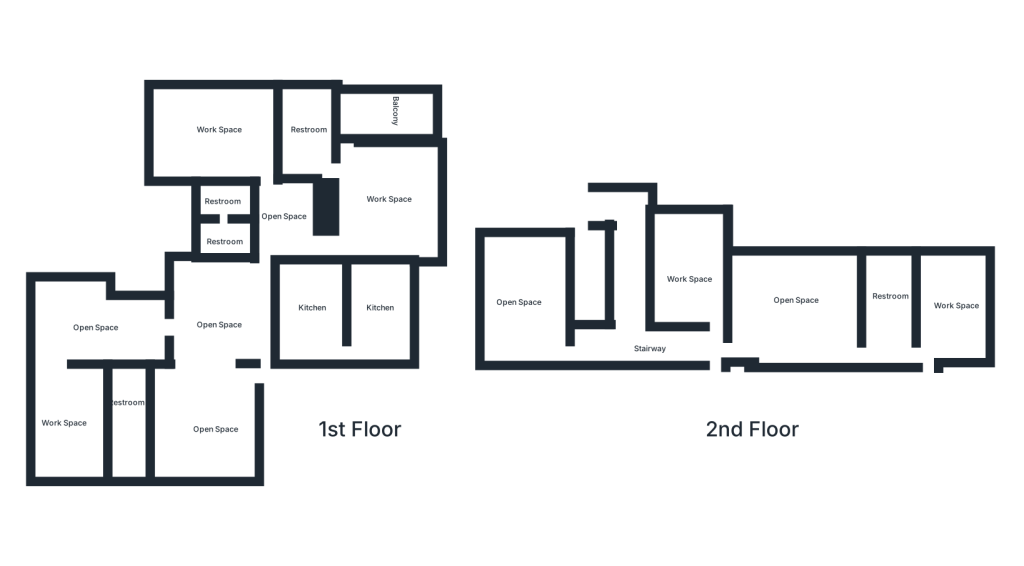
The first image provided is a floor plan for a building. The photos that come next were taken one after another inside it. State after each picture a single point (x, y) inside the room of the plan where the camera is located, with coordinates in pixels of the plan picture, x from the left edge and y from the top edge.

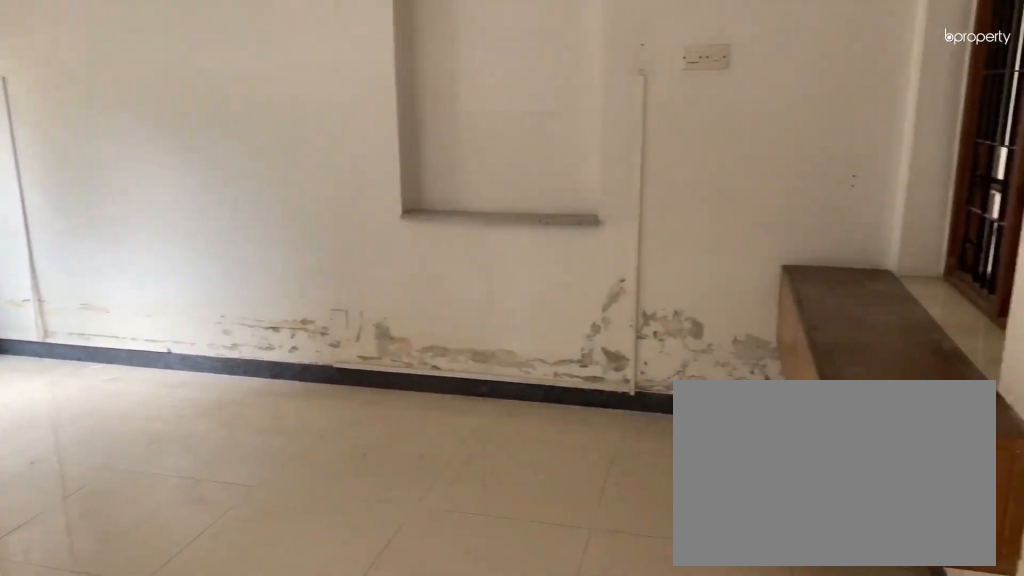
(202, 428)
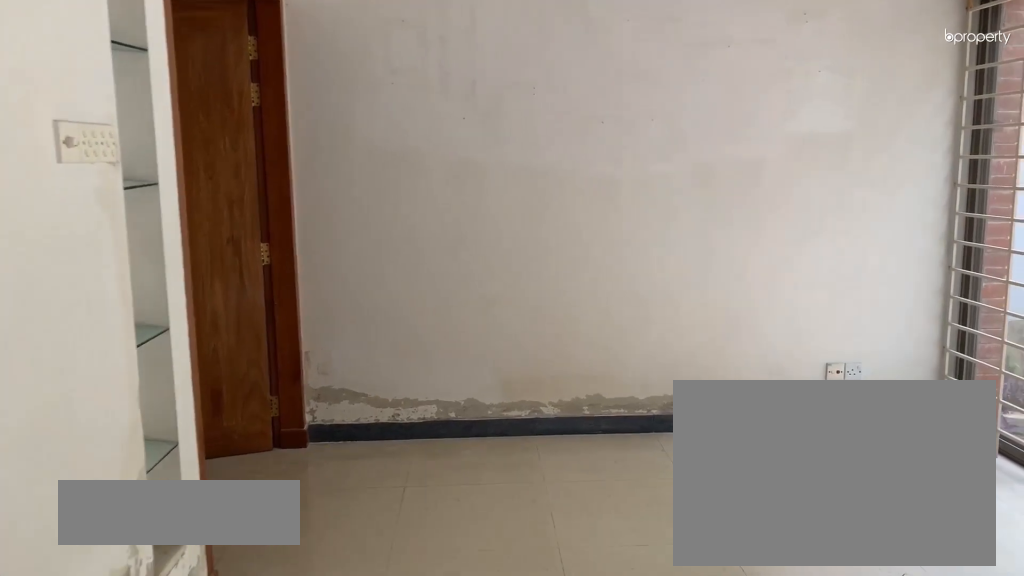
(90, 328)
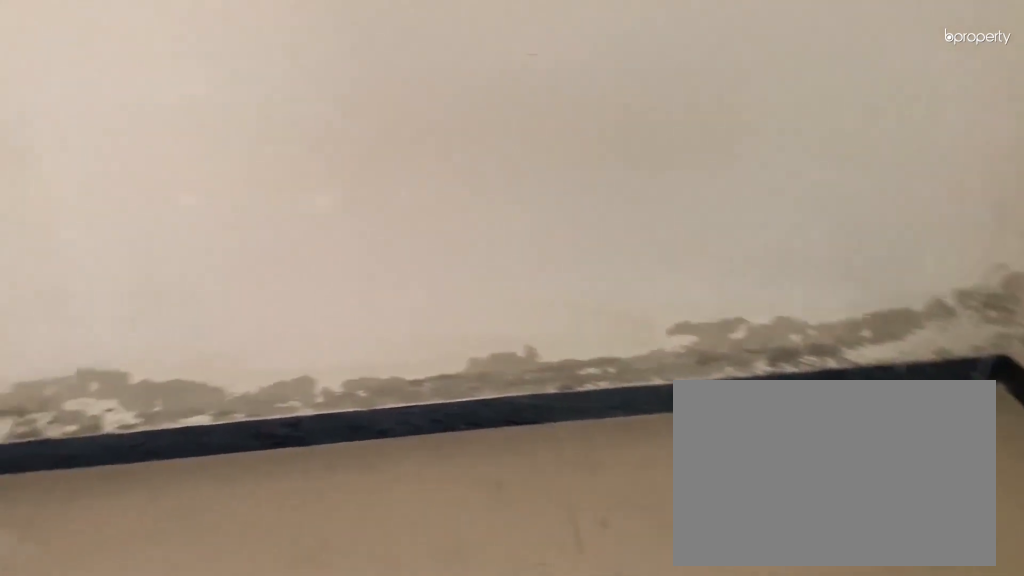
(70, 425)
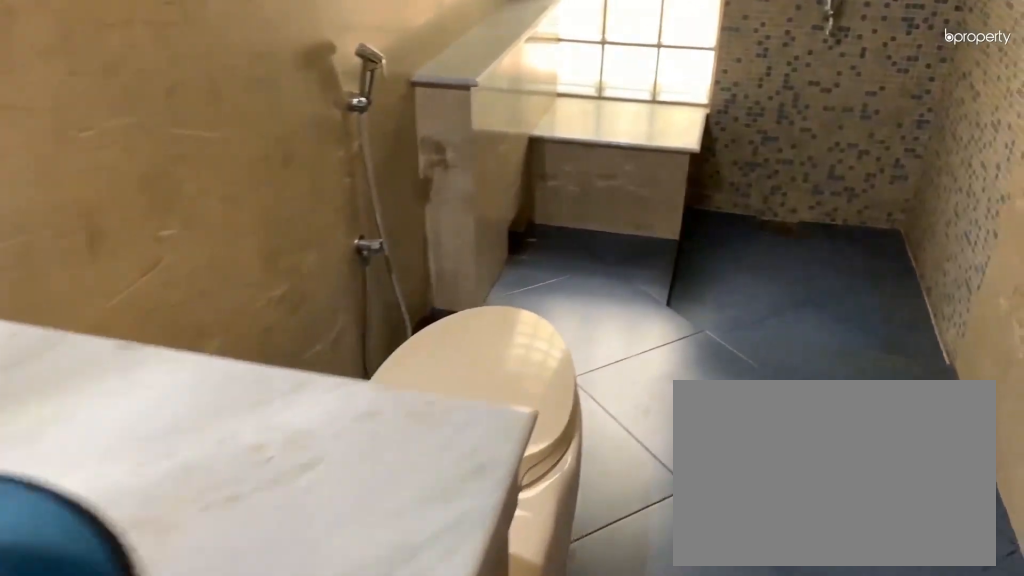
(134, 411)
